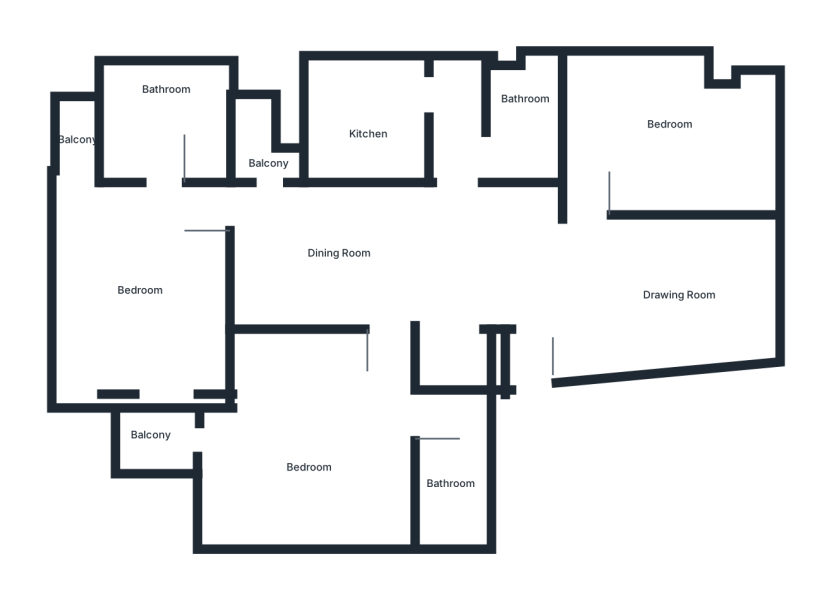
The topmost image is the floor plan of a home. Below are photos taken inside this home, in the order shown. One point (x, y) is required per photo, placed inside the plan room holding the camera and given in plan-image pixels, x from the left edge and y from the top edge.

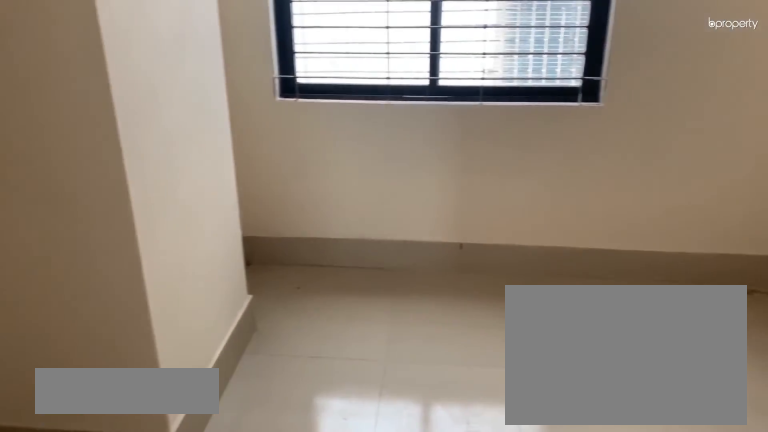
(676, 128)
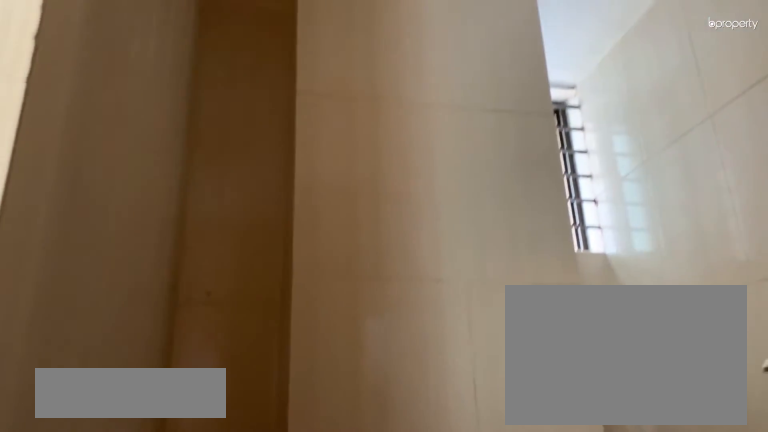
(519, 141)
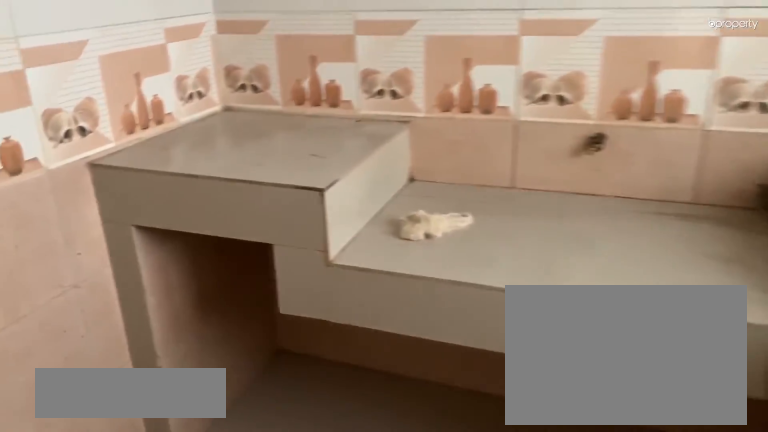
(372, 123)
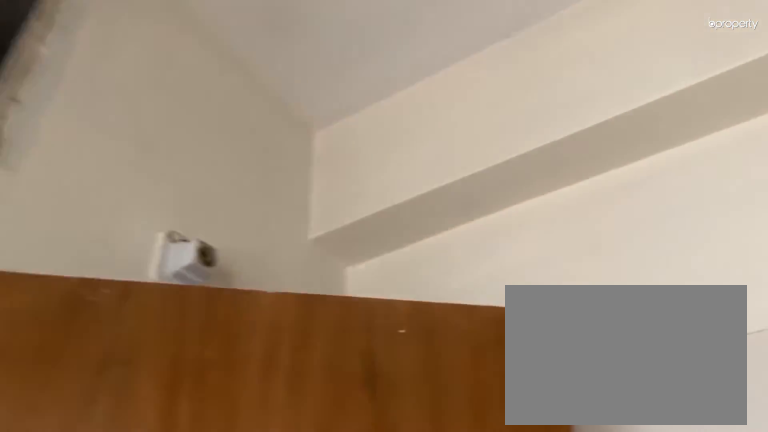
(375, 119)
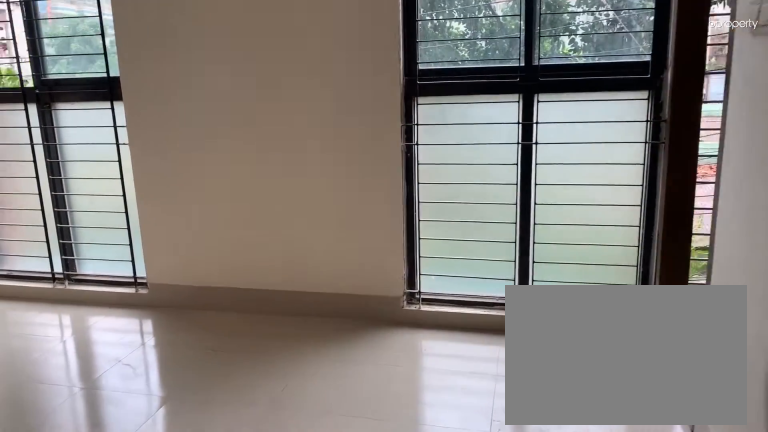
(157, 298)
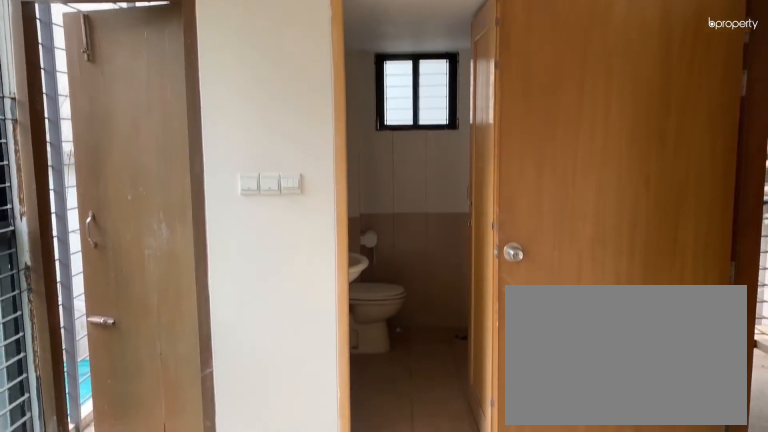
(157, 298)
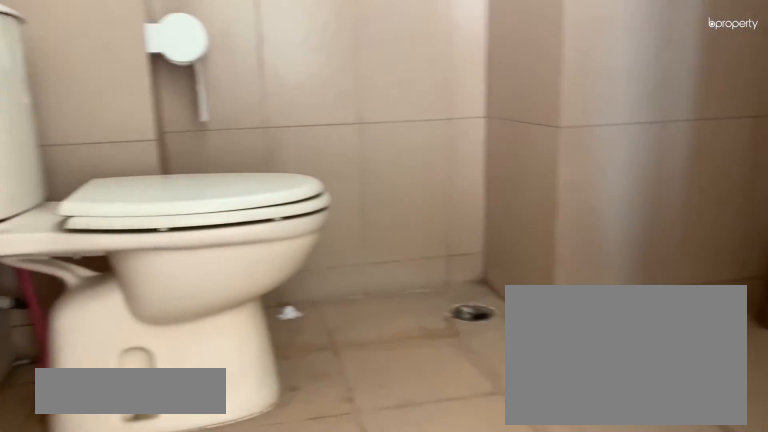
(163, 111)
